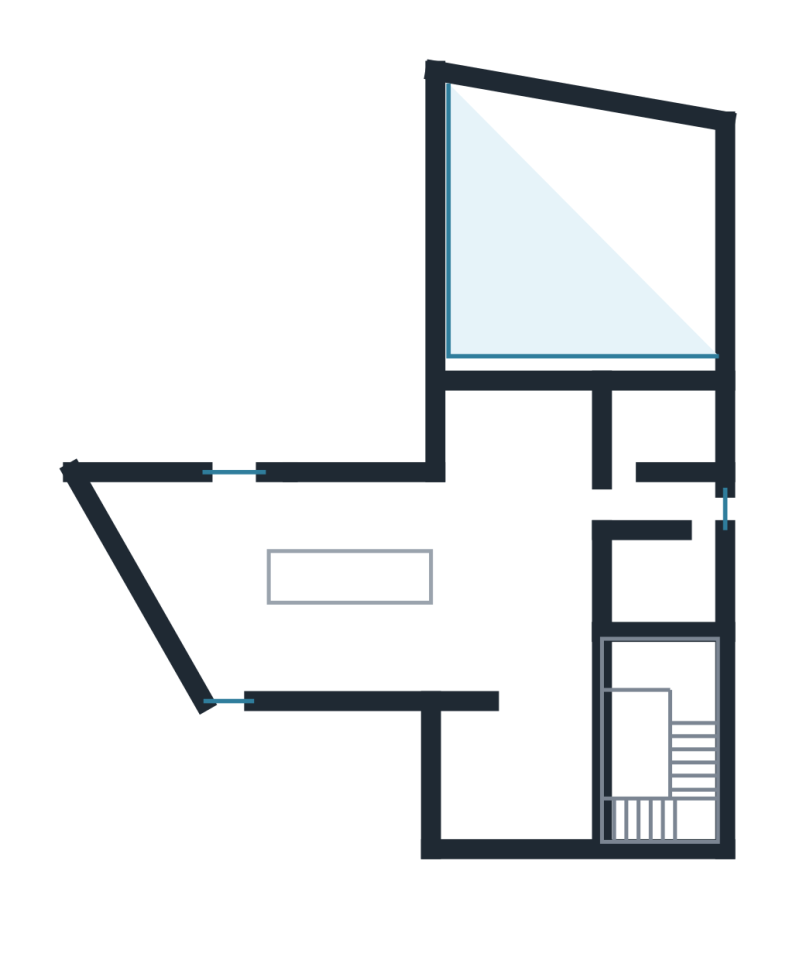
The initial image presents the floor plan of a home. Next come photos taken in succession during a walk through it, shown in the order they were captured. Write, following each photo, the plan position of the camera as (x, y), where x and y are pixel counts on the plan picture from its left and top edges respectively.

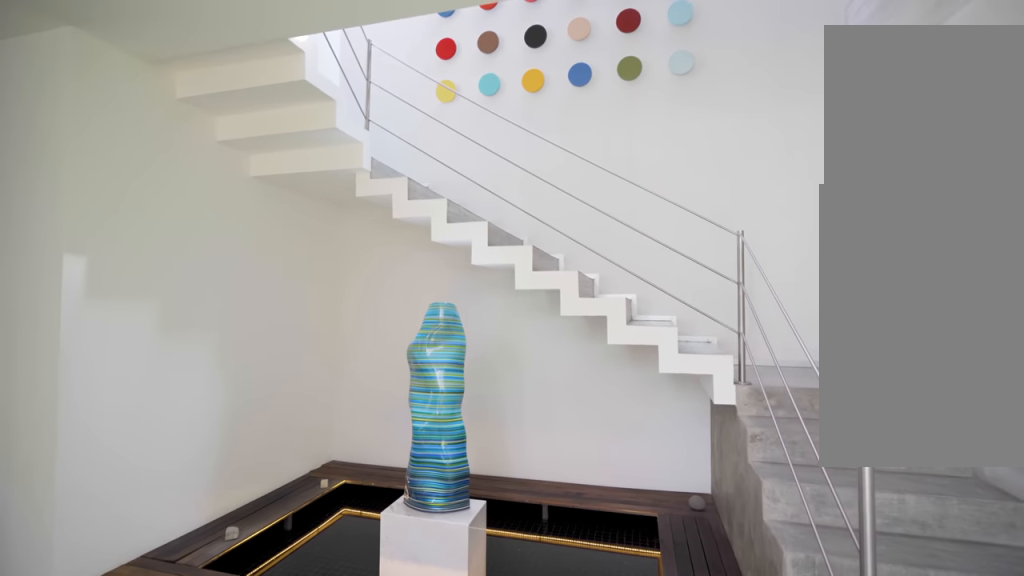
(478, 771)
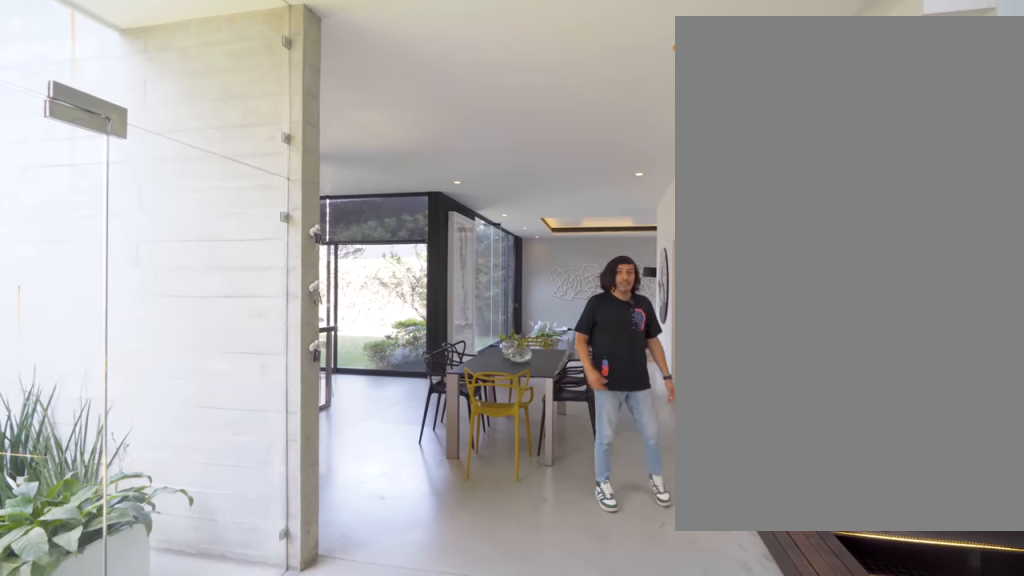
(557, 721)
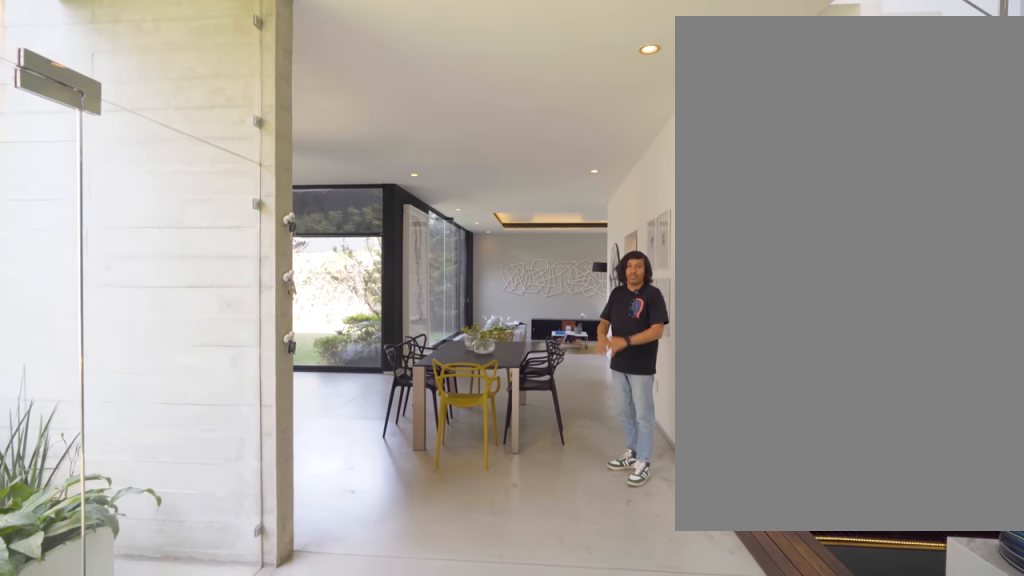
(554, 748)
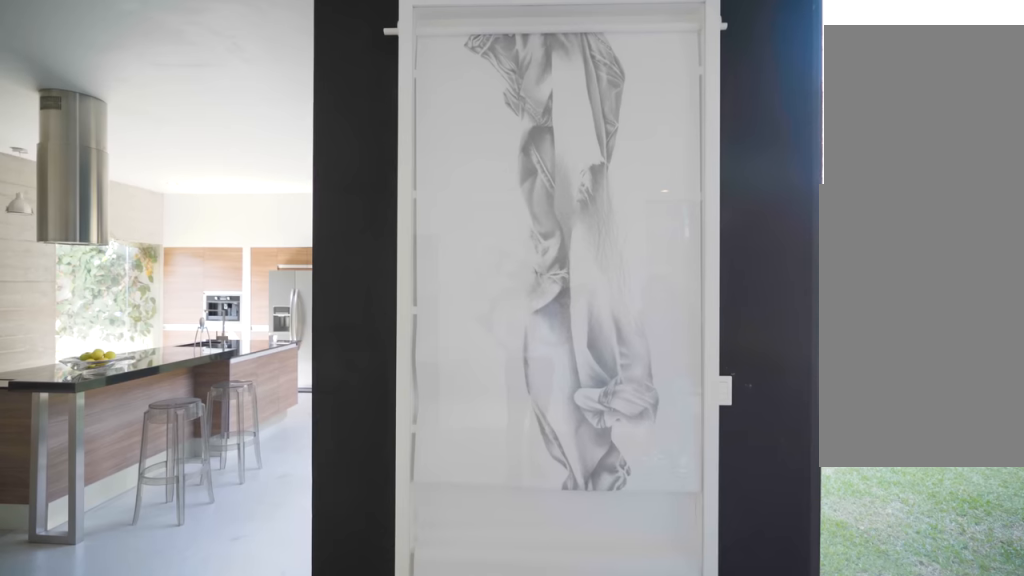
(547, 474)
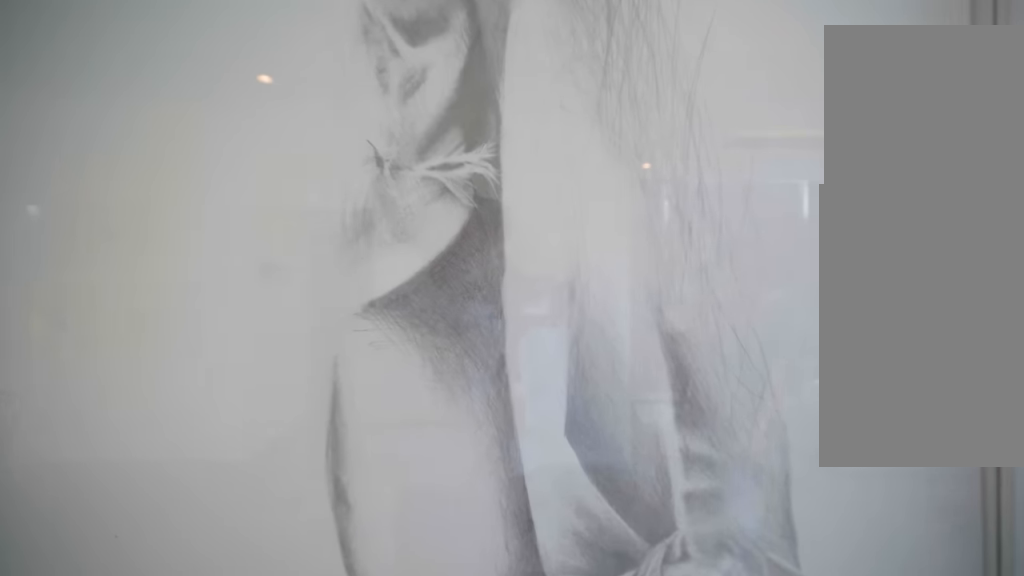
(506, 444)
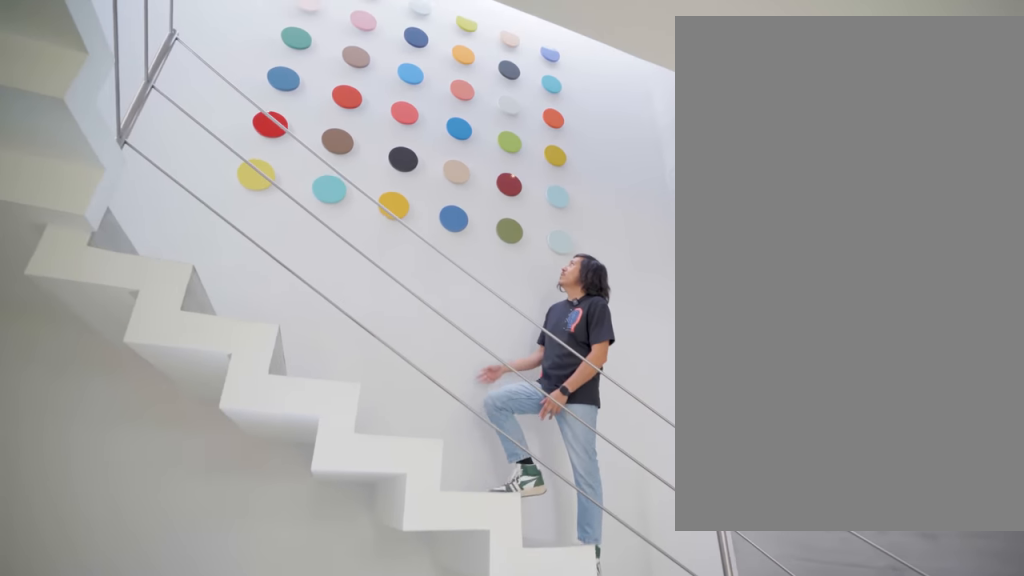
(564, 726)
